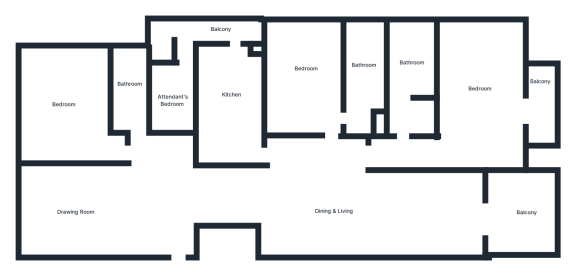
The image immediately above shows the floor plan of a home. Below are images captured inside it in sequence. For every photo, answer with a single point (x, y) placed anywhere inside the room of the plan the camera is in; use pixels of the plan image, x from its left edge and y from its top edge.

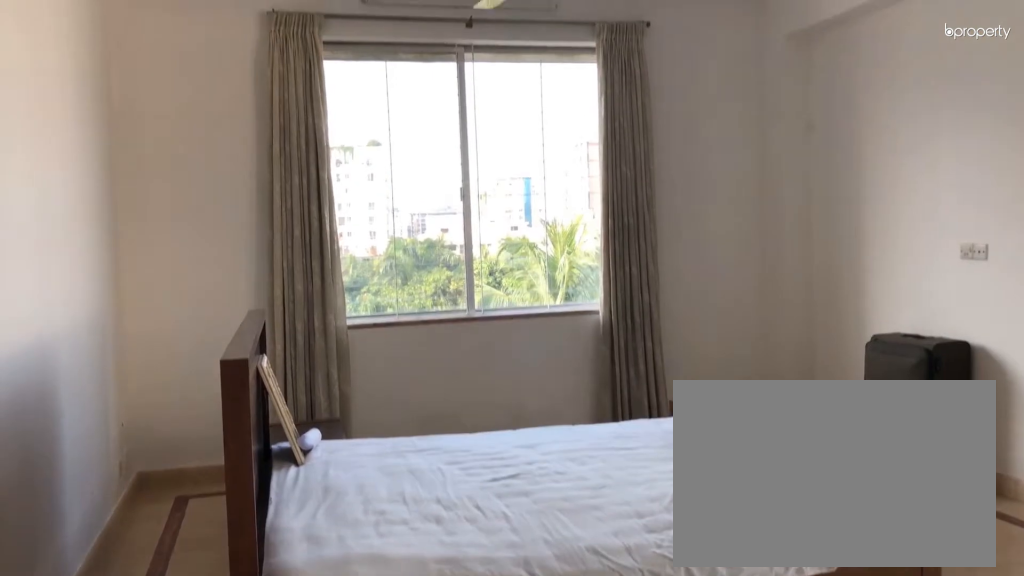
(481, 82)
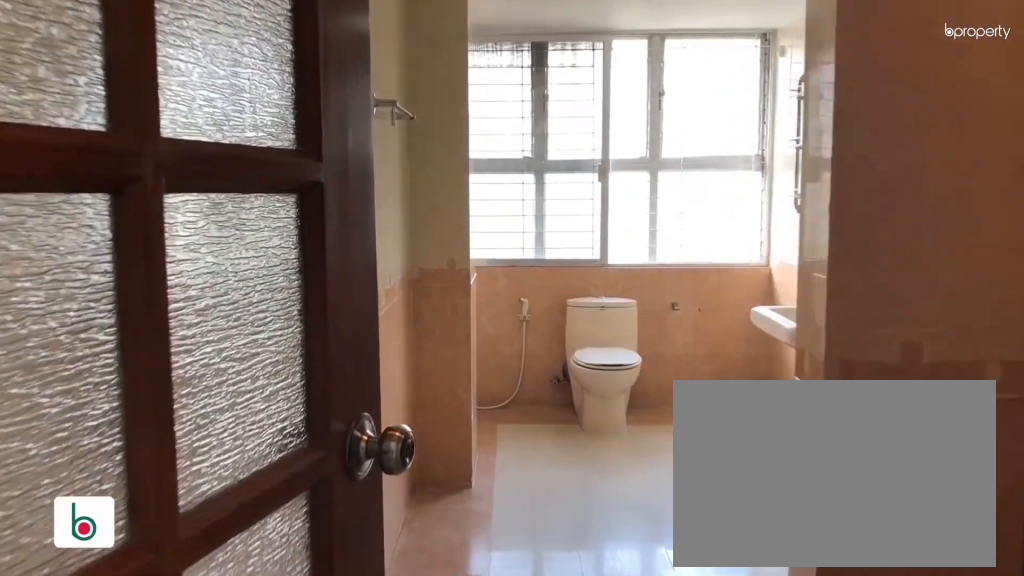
(401, 131)
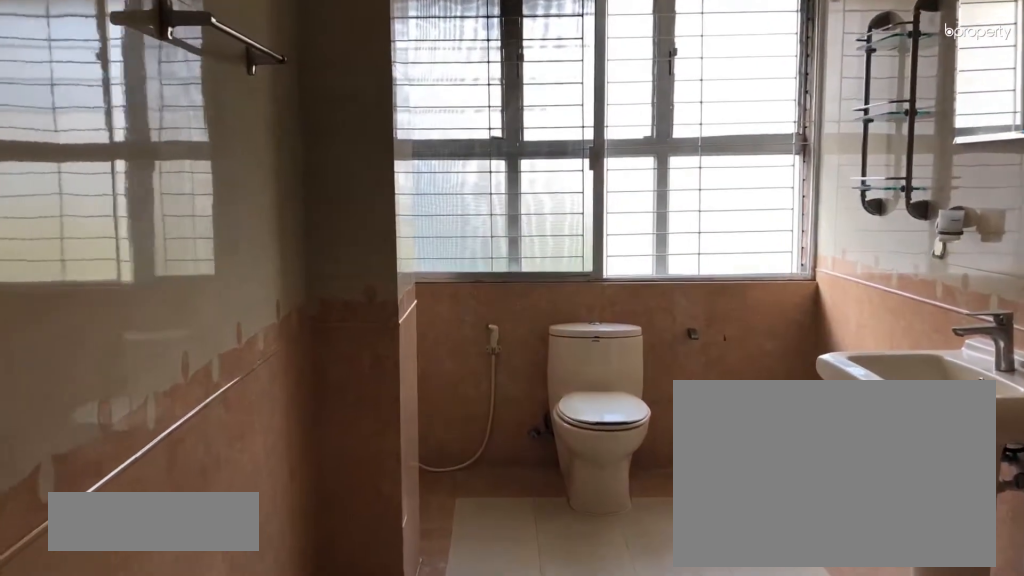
(412, 60)
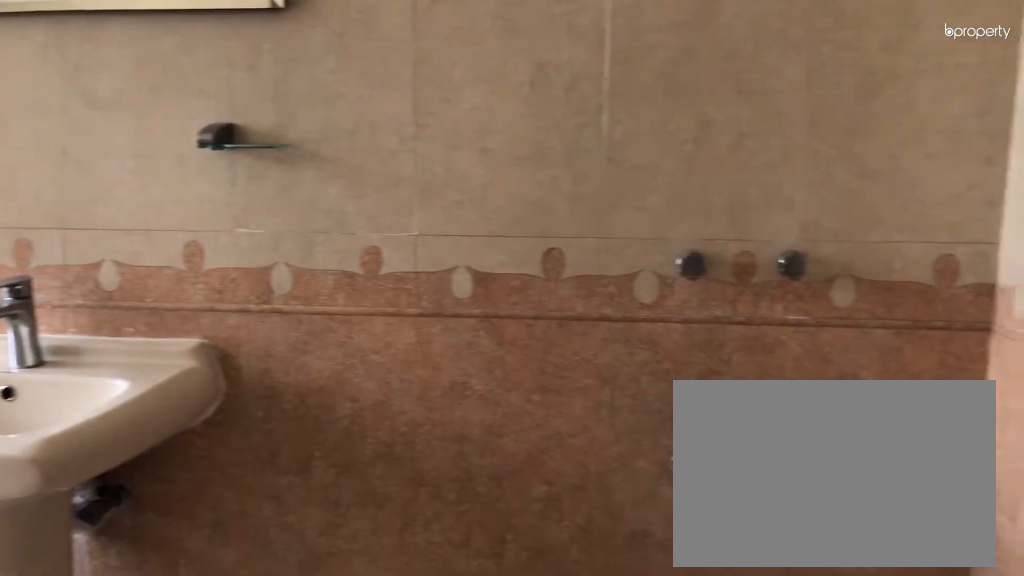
(412, 60)
